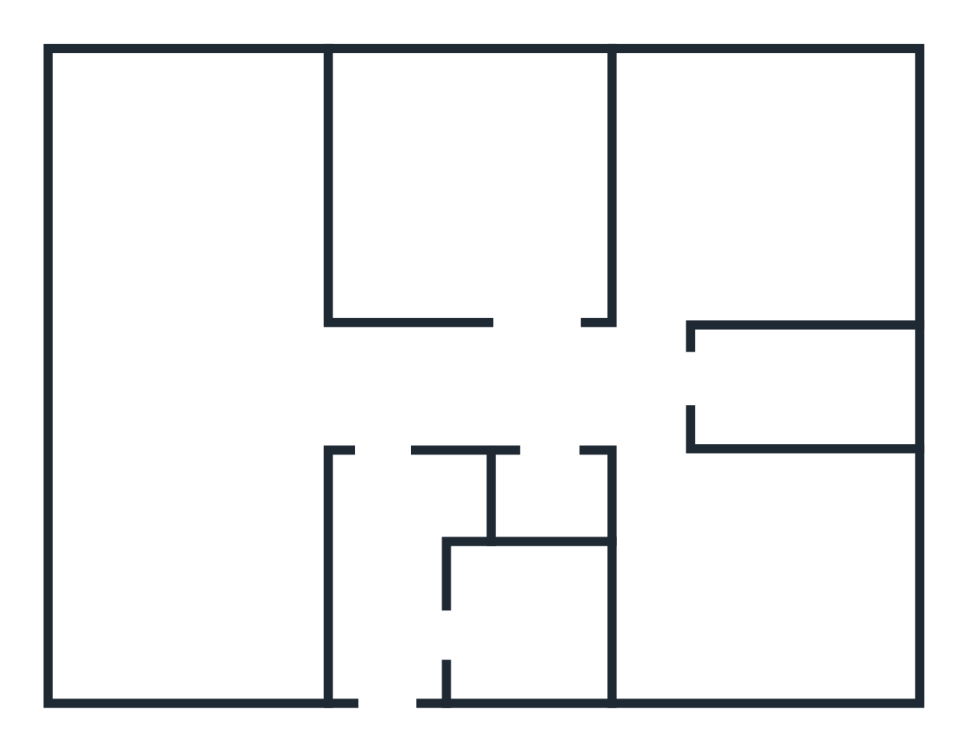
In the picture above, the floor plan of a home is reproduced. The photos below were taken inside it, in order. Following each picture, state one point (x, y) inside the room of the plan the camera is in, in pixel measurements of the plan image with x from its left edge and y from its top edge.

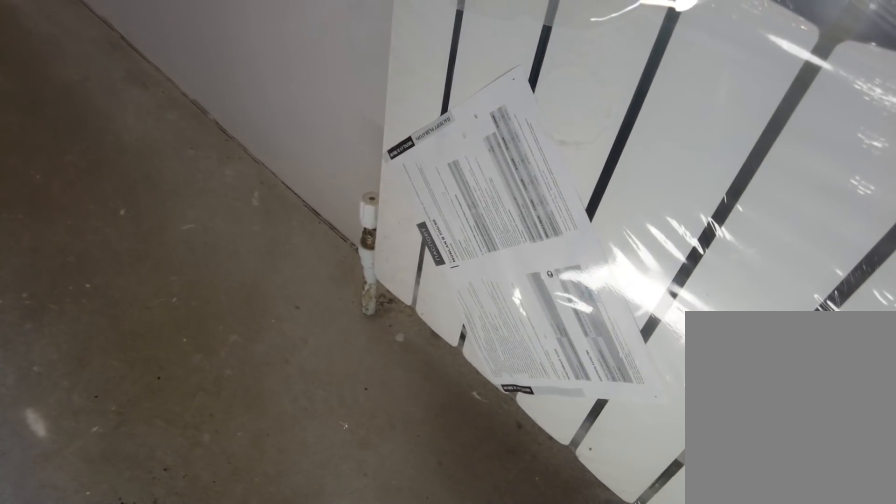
(700, 607)
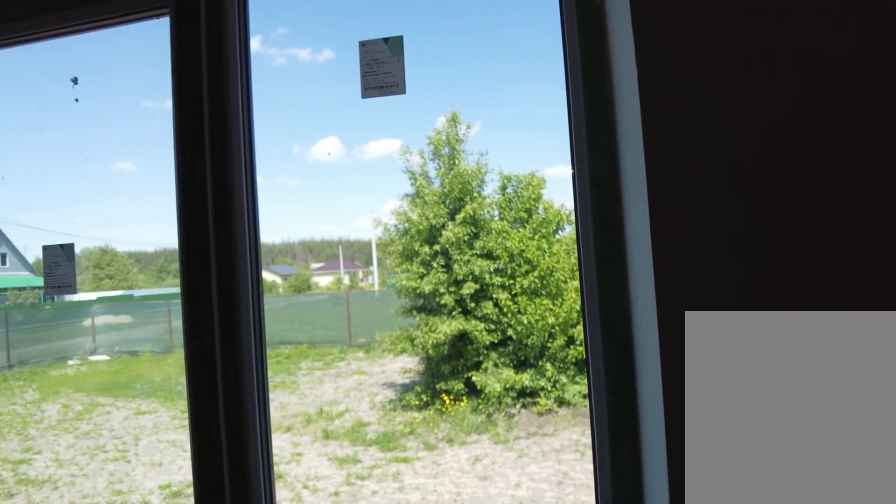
(674, 266)
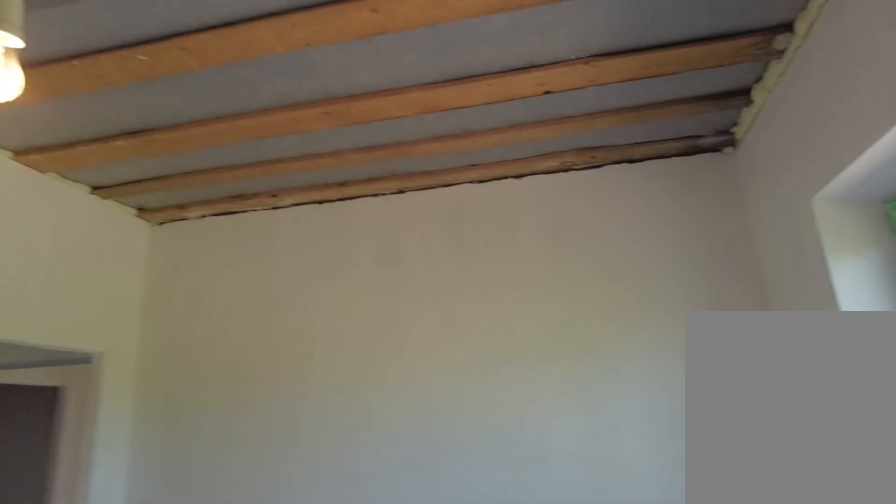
(674, 266)
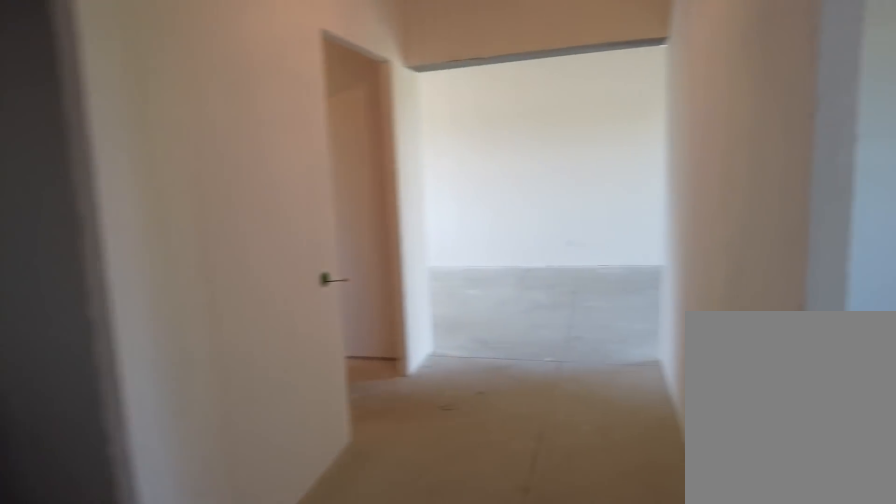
(638, 383)
